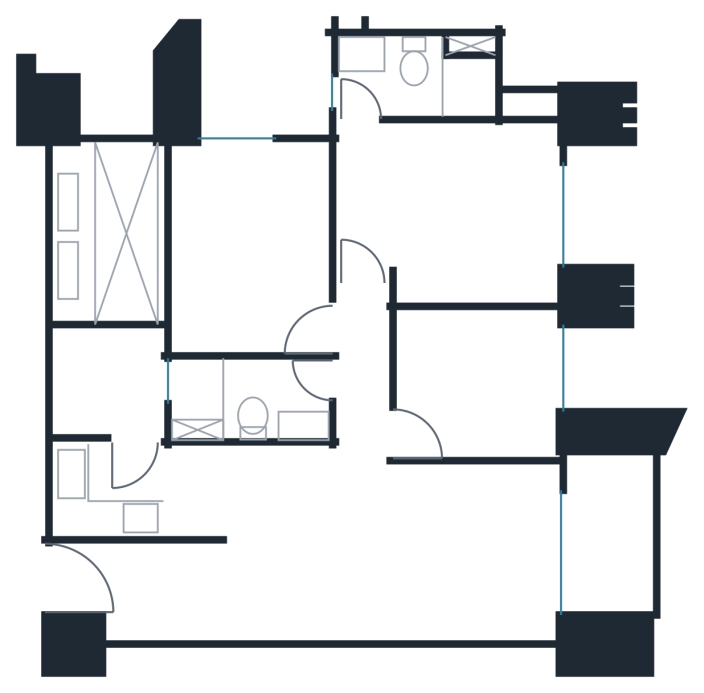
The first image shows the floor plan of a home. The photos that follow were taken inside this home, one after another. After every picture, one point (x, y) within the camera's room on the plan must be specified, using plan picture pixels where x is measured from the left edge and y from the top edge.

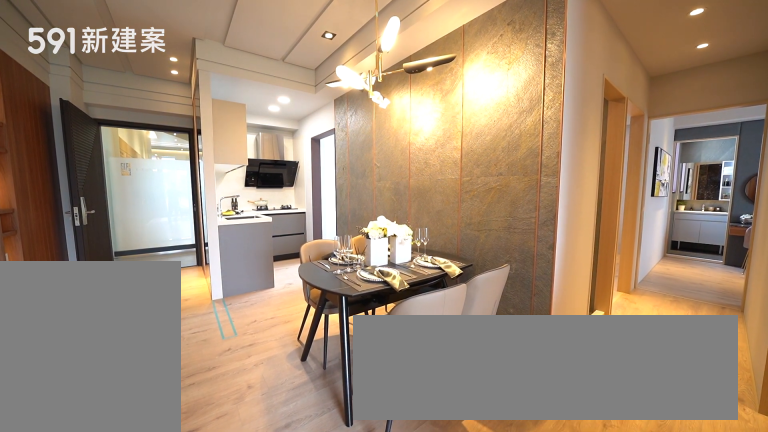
(276, 521)
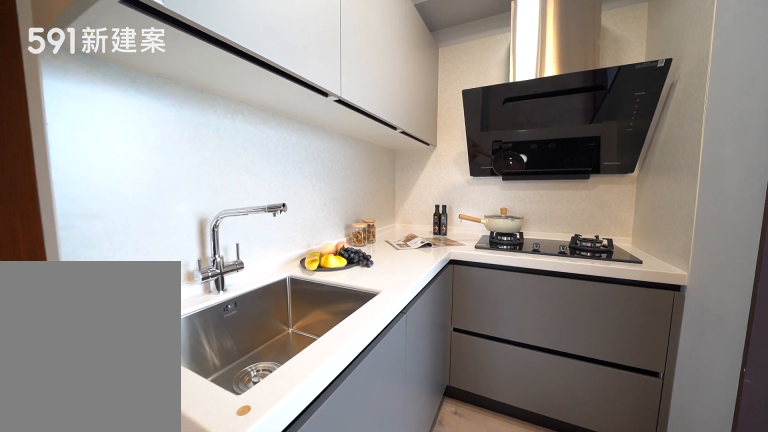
(142, 492)
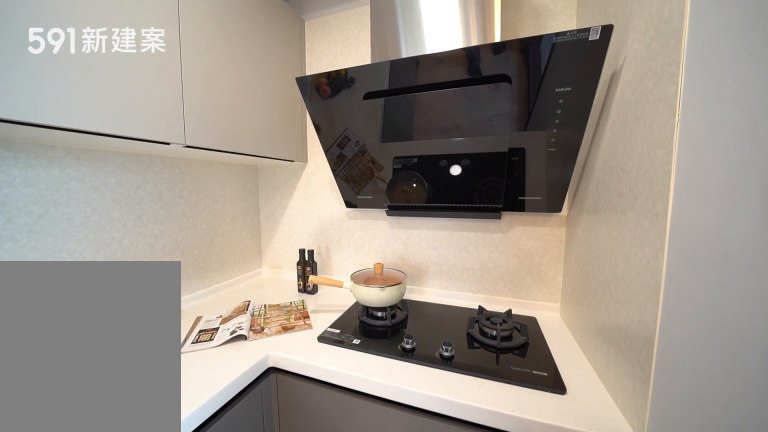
(142, 492)
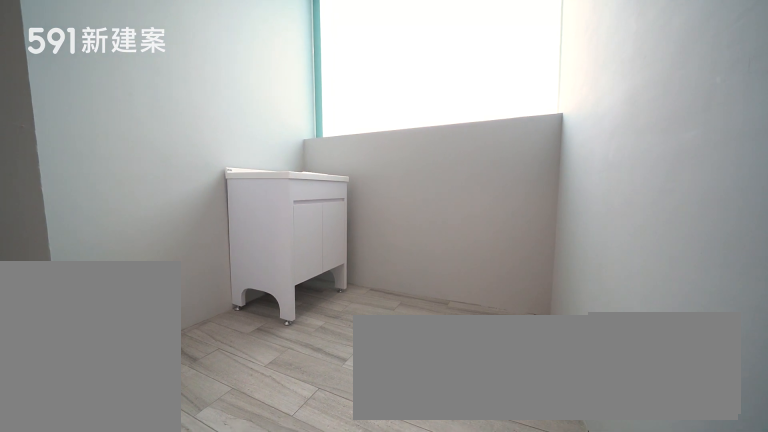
(104, 384)
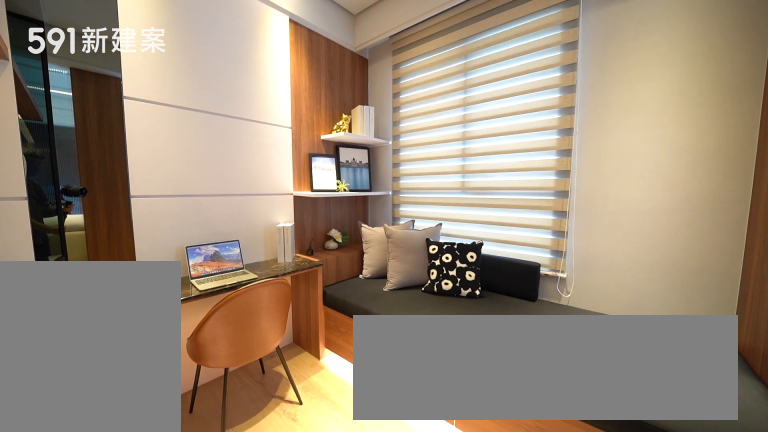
(480, 383)
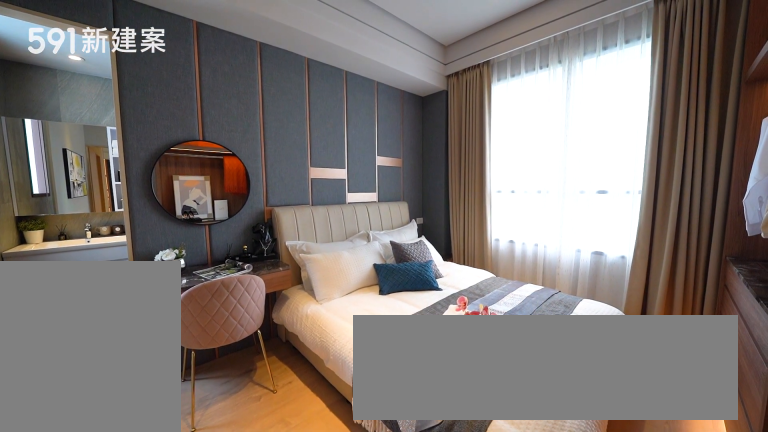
(453, 207)
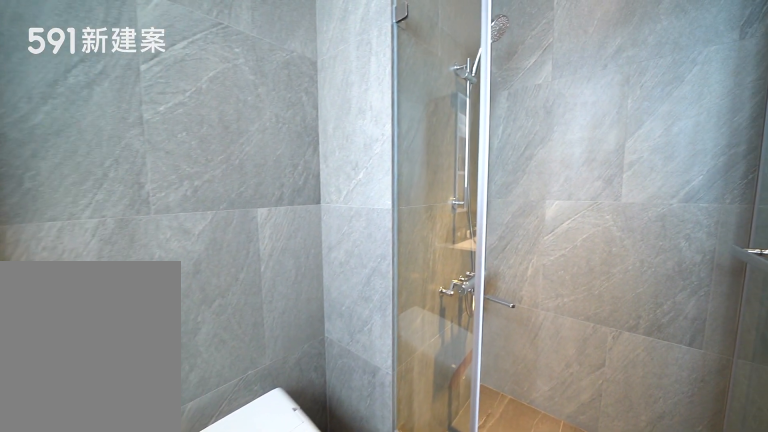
(416, 72)
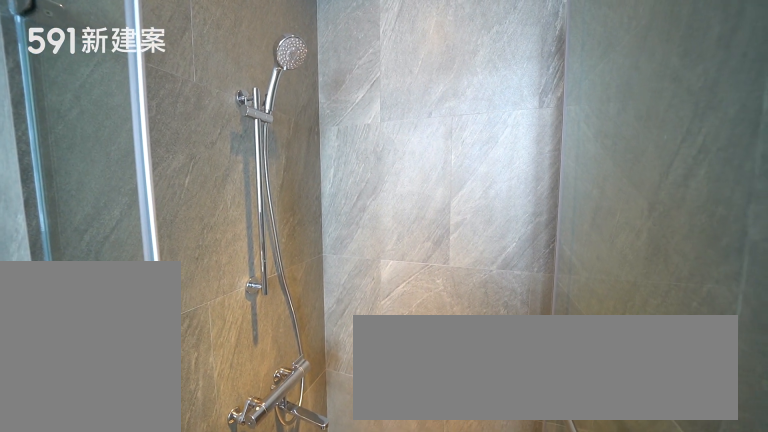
(416, 72)
